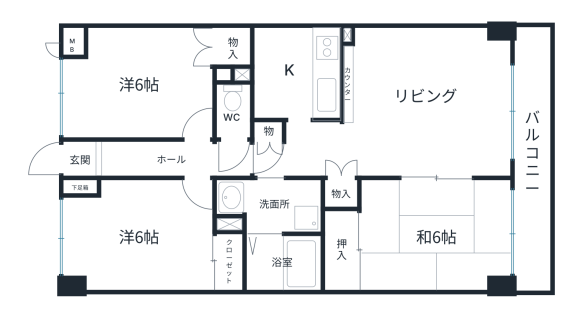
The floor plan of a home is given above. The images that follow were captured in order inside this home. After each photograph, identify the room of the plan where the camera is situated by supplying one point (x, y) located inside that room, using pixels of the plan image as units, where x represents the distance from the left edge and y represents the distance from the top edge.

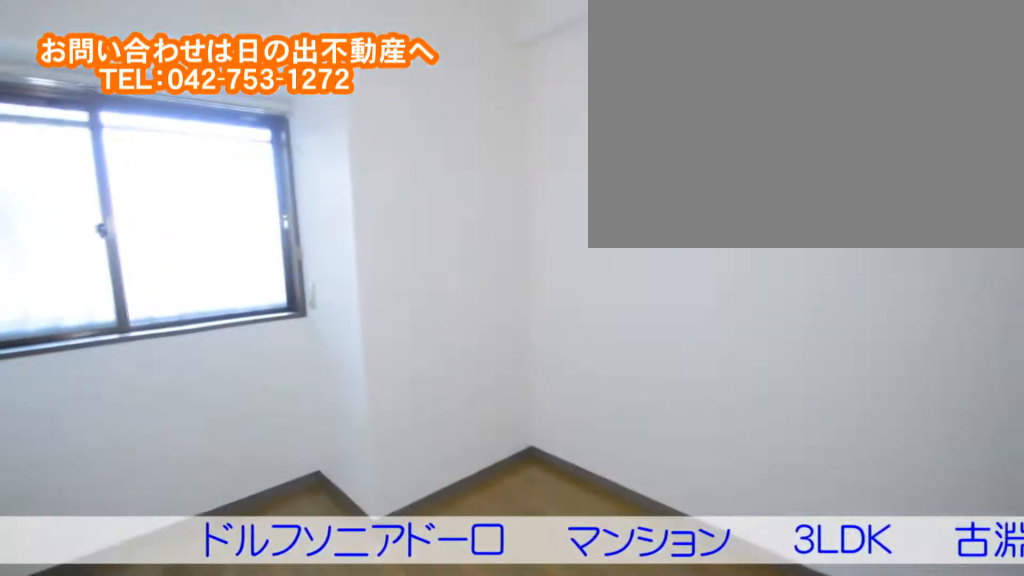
(99, 80)
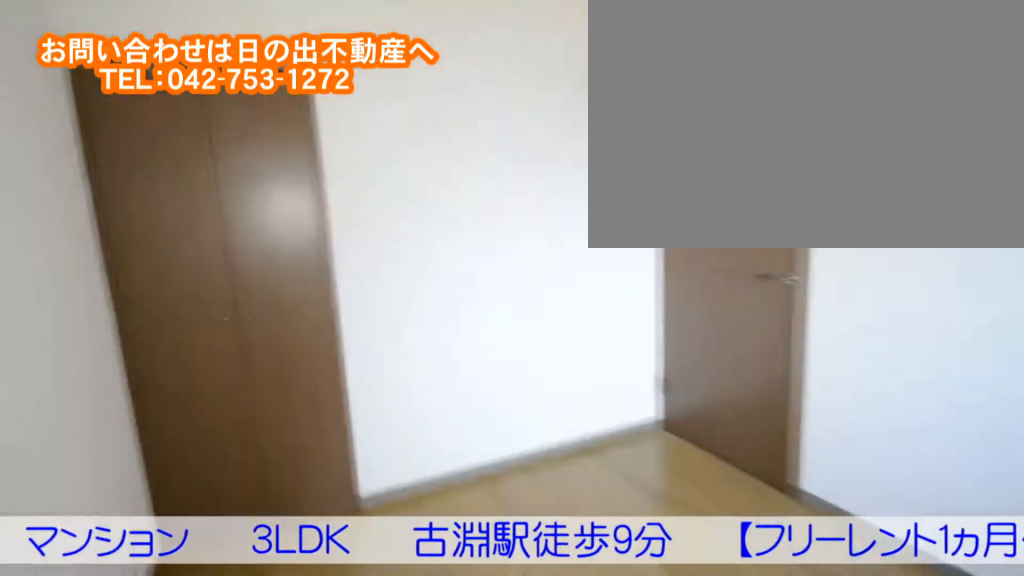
(100, 81)
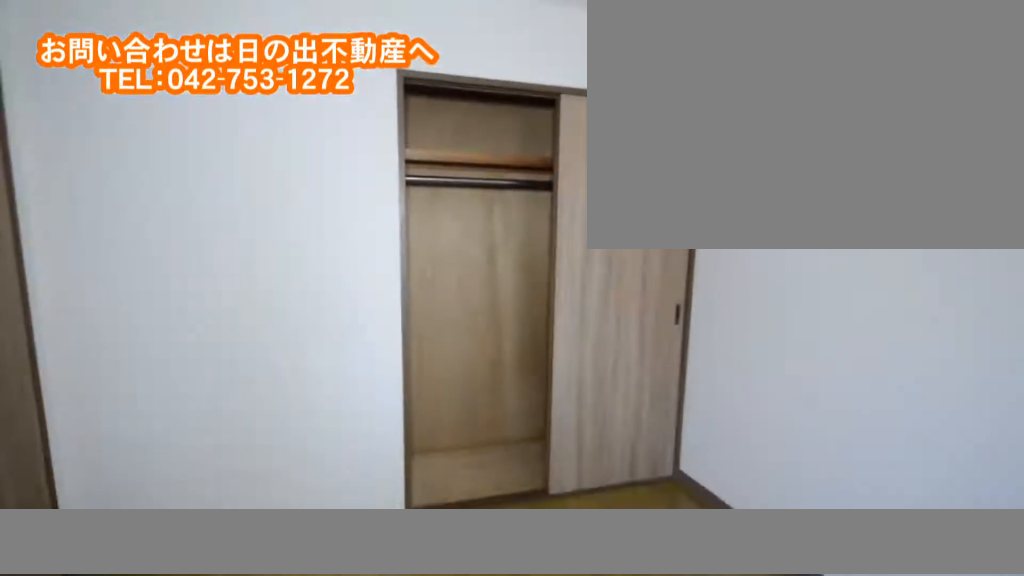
(106, 251)
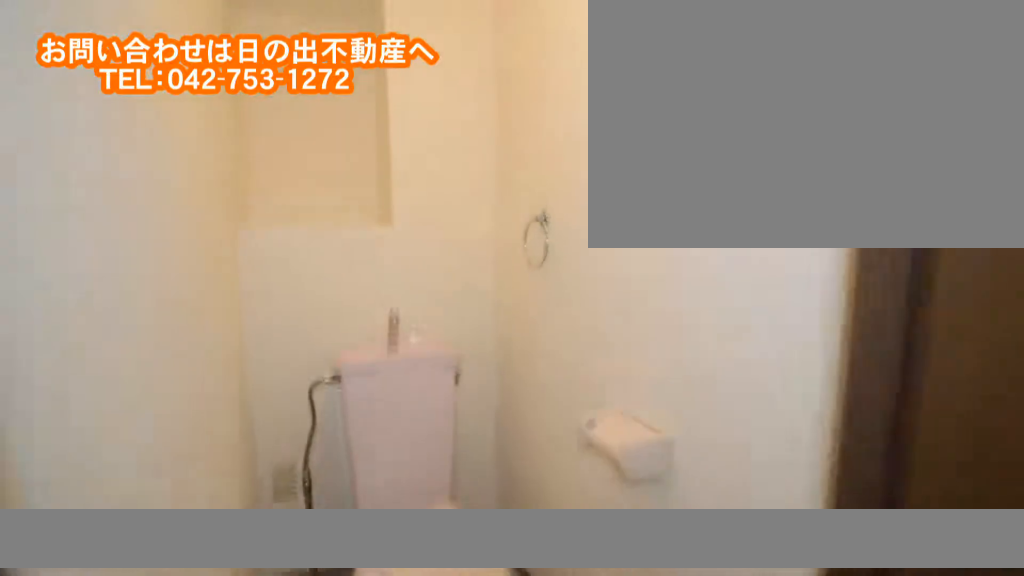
(234, 112)
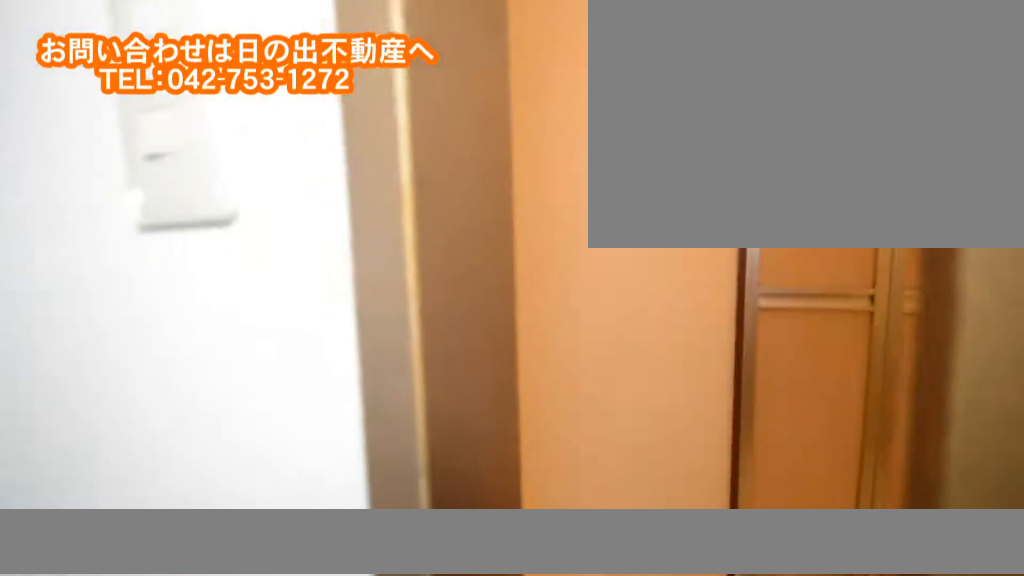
(290, 200)
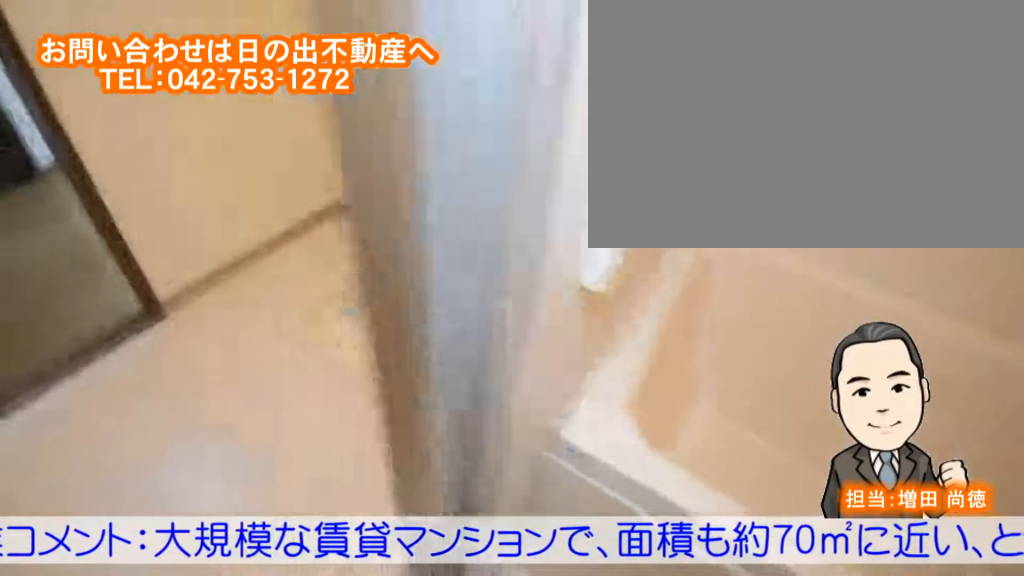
(283, 262)
